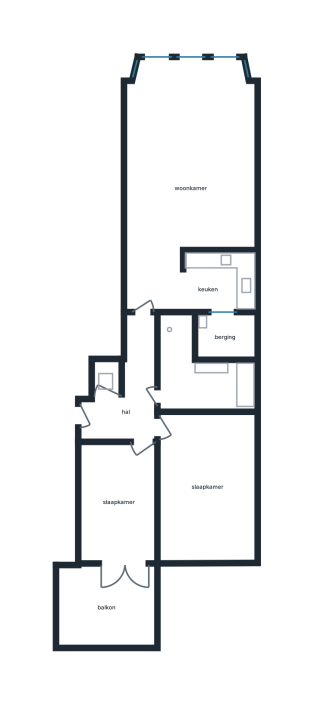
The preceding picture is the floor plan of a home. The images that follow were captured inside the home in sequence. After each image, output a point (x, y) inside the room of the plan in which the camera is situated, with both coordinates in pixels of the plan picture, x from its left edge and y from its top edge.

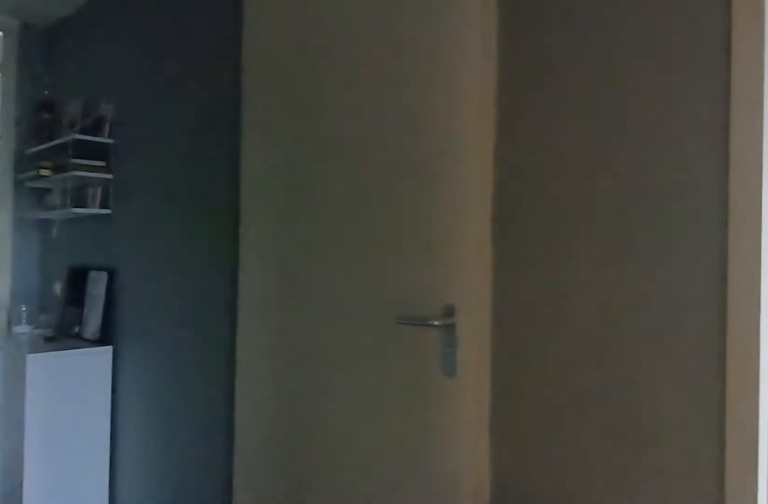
(130, 391)
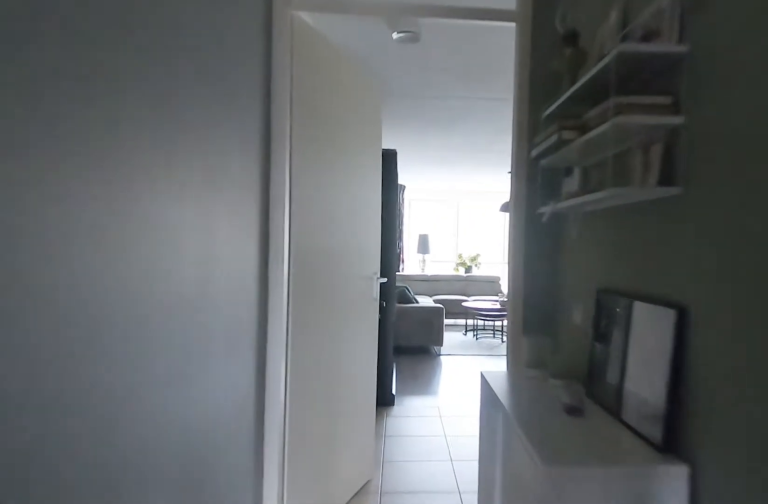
(130, 391)
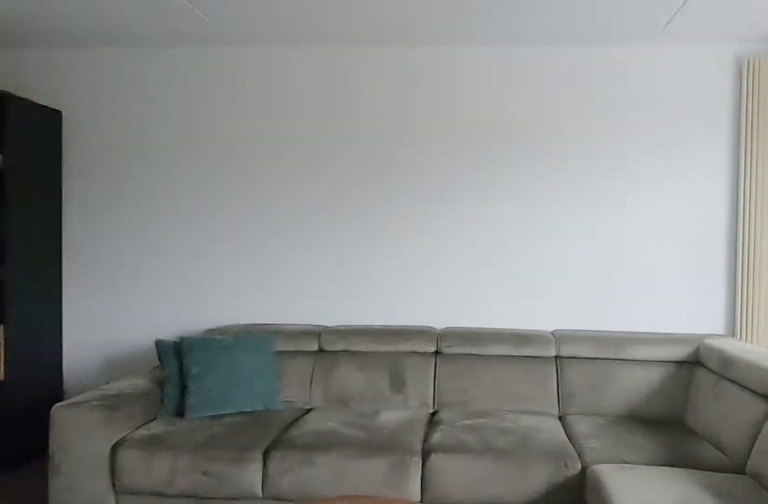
(184, 172)
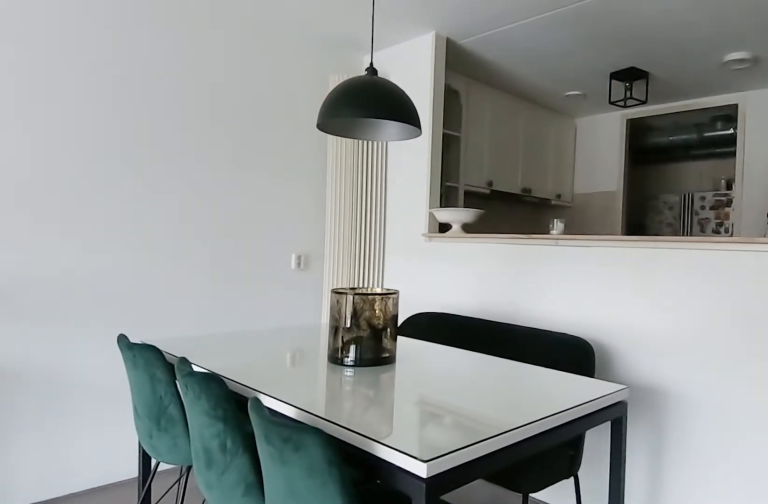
(184, 172)
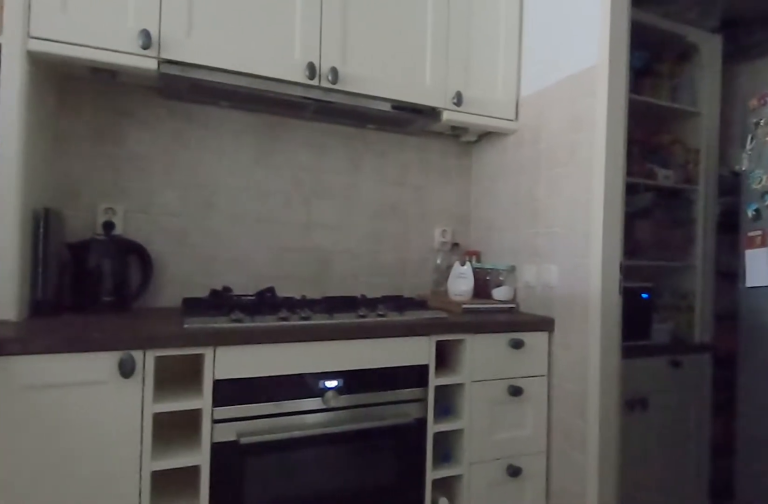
(216, 282)
